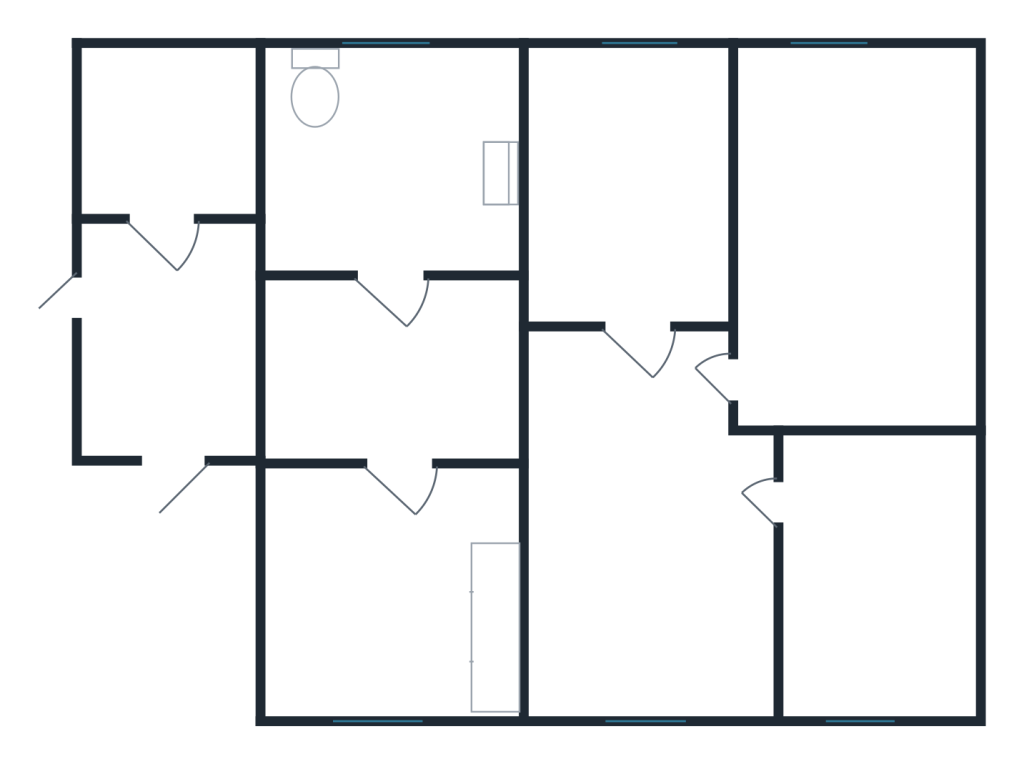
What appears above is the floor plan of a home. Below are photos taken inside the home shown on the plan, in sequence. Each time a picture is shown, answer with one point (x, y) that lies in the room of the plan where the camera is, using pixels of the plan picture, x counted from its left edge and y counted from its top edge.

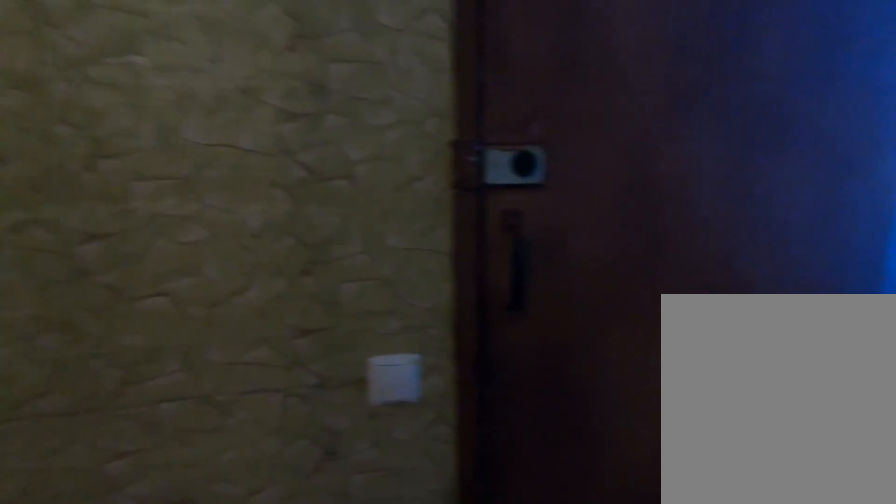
(167, 409)
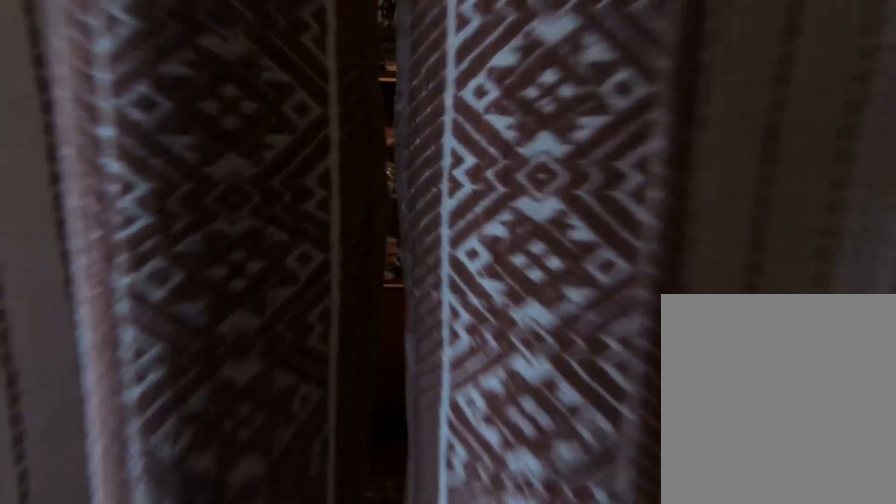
(163, 229)
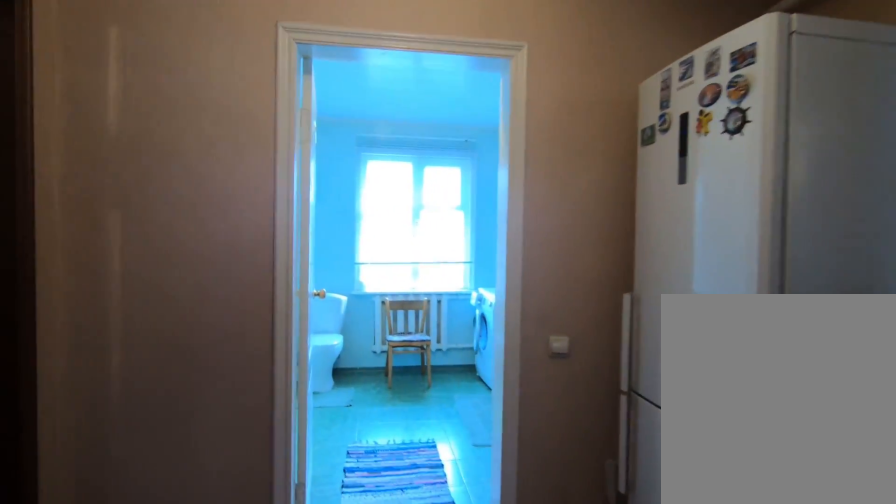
(403, 401)
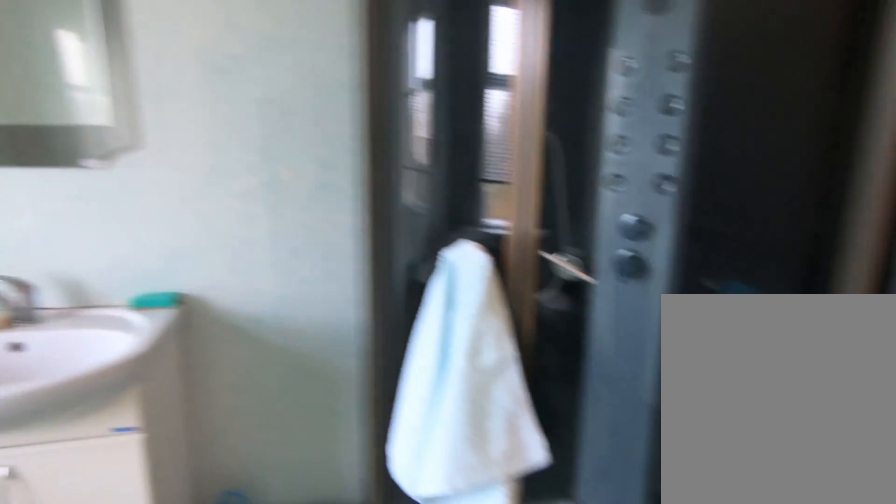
(395, 255)
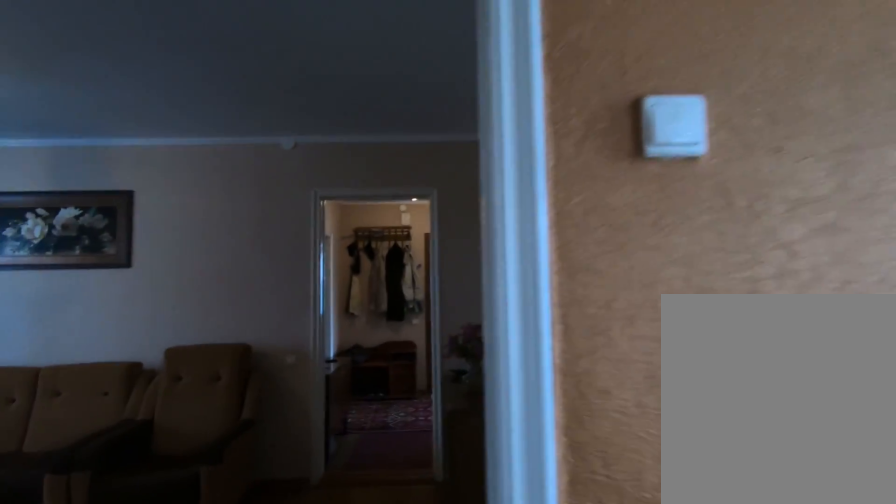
(776, 392)
